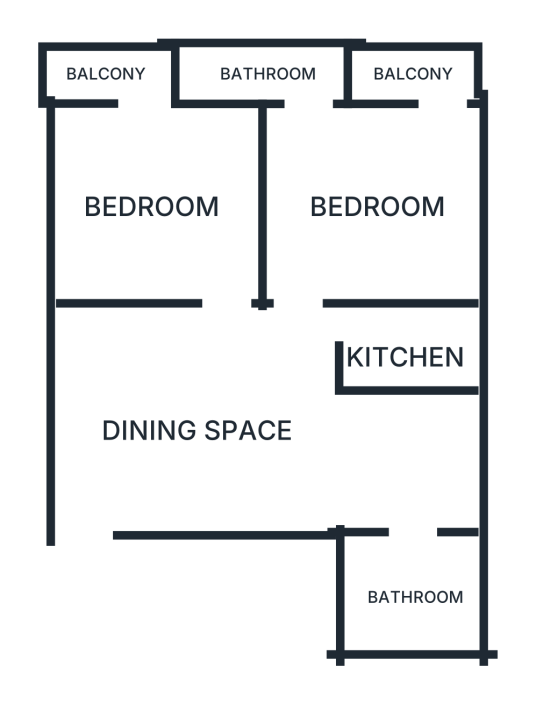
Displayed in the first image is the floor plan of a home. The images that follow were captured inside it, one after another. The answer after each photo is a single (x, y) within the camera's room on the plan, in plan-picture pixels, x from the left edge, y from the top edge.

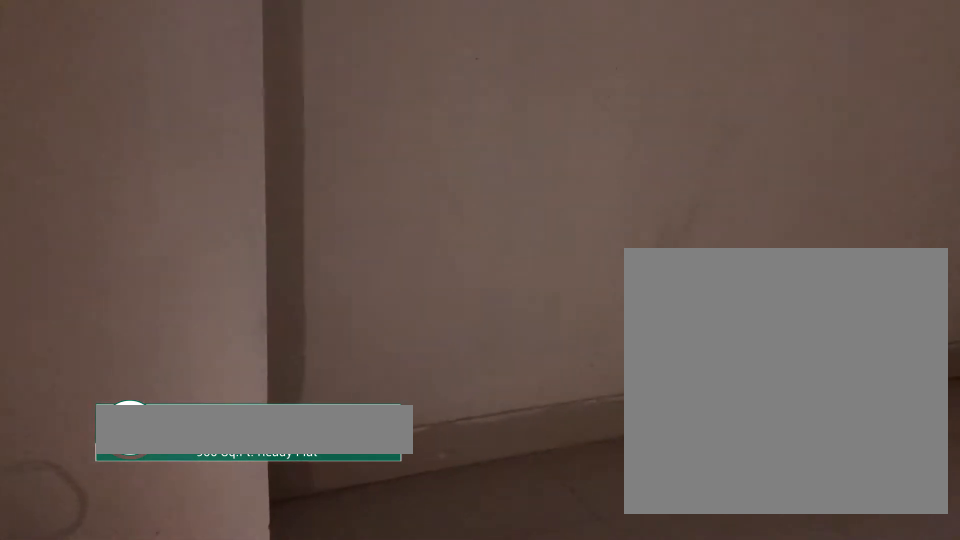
(156, 211)
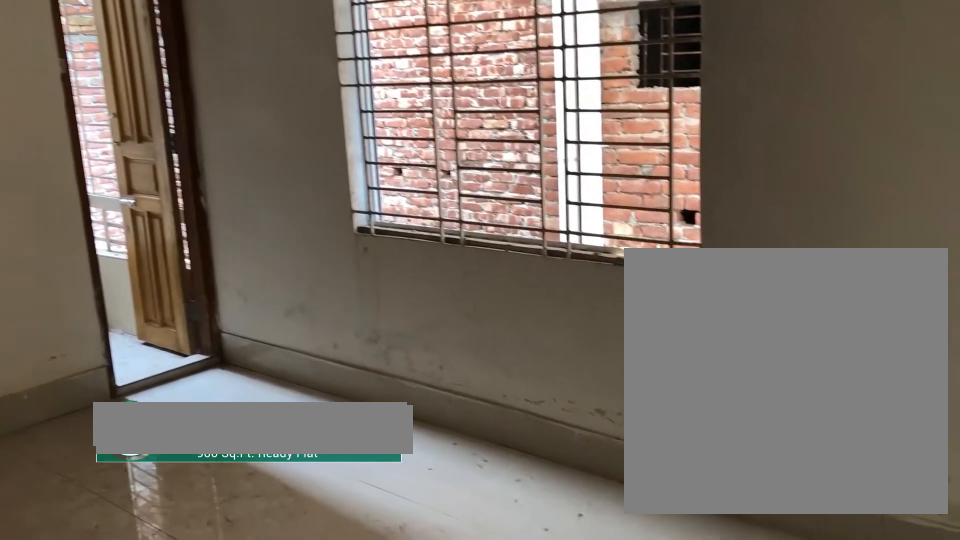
(381, 211)
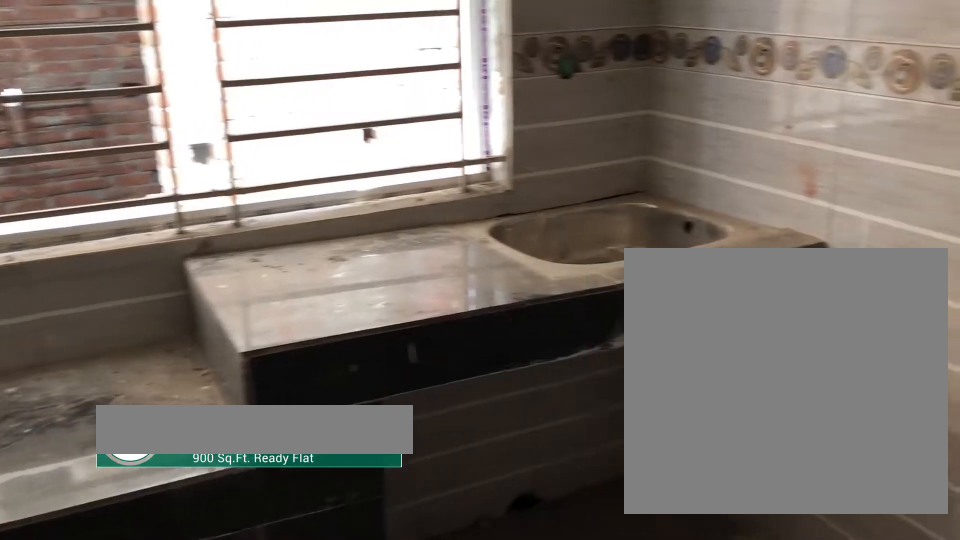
(404, 354)
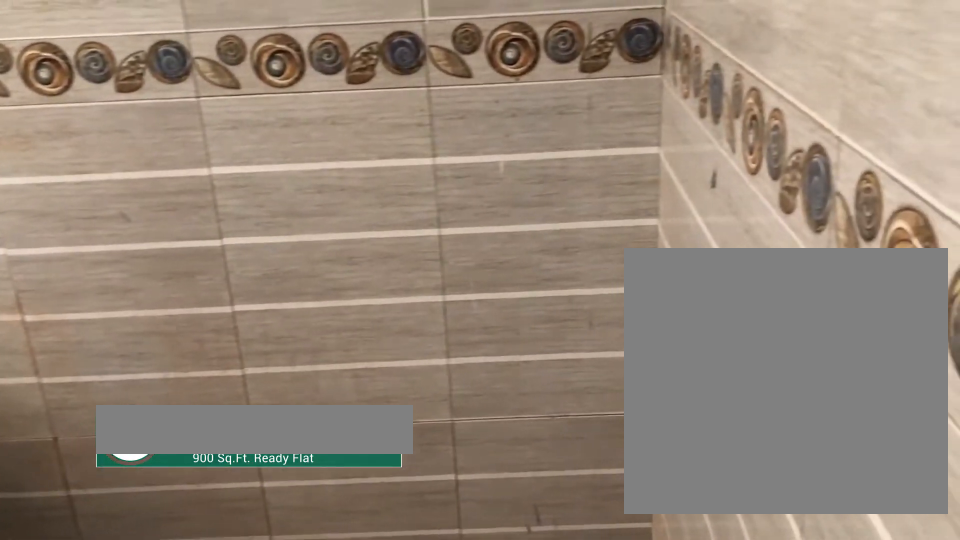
(404, 354)
